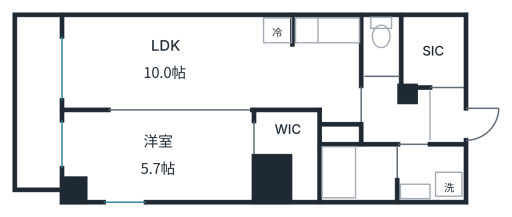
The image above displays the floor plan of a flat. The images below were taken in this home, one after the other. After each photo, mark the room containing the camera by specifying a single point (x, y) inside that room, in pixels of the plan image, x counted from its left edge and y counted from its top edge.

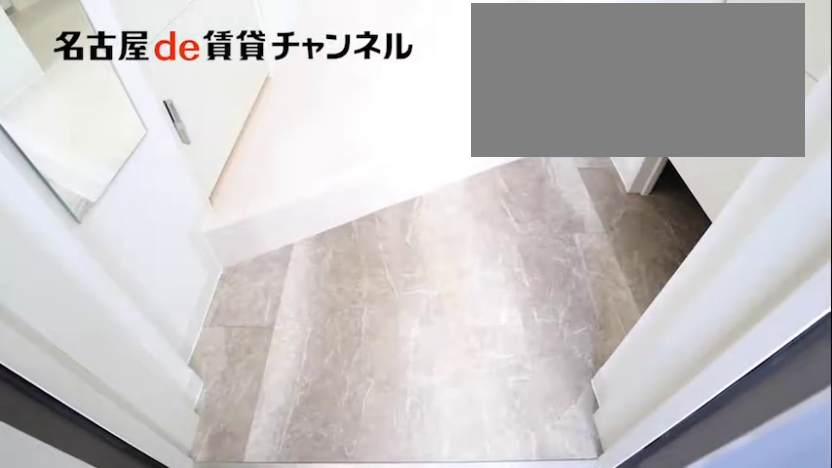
(447, 115)
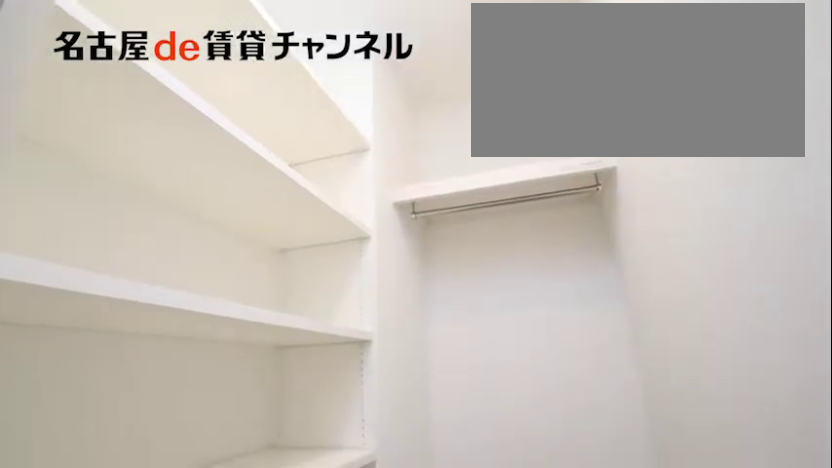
(434, 50)
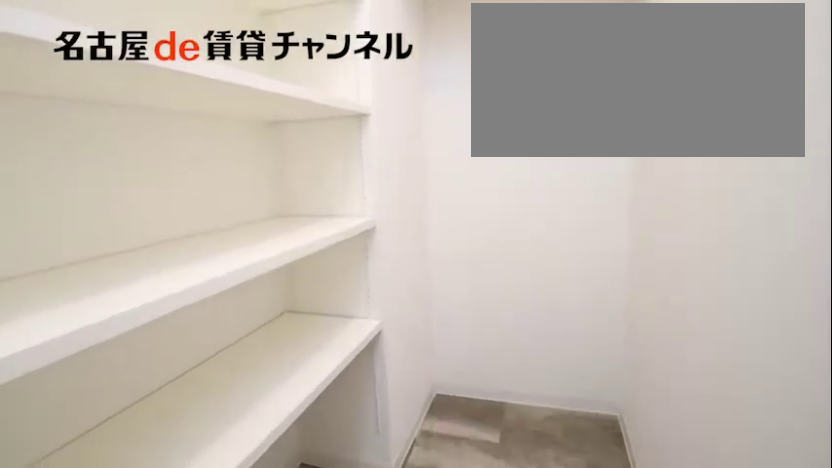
(434, 50)
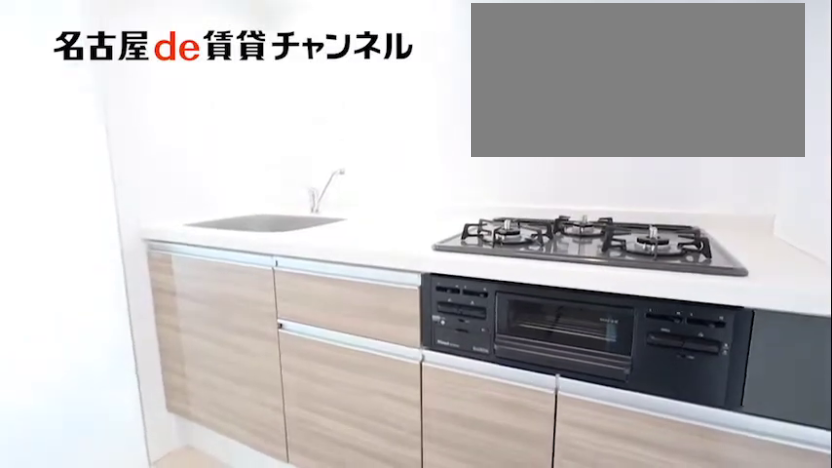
(313, 37)
